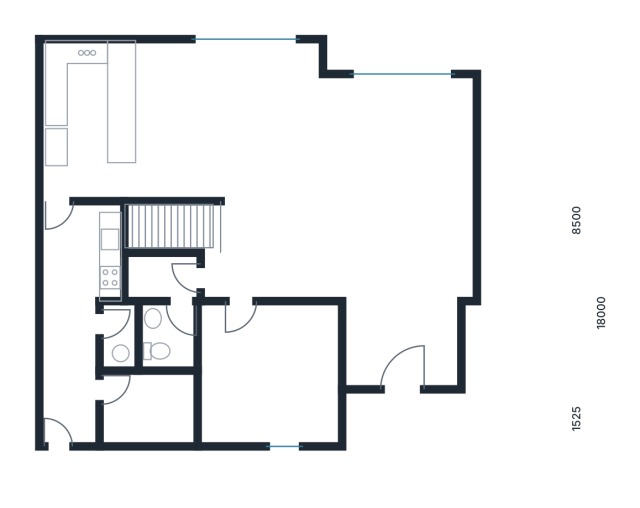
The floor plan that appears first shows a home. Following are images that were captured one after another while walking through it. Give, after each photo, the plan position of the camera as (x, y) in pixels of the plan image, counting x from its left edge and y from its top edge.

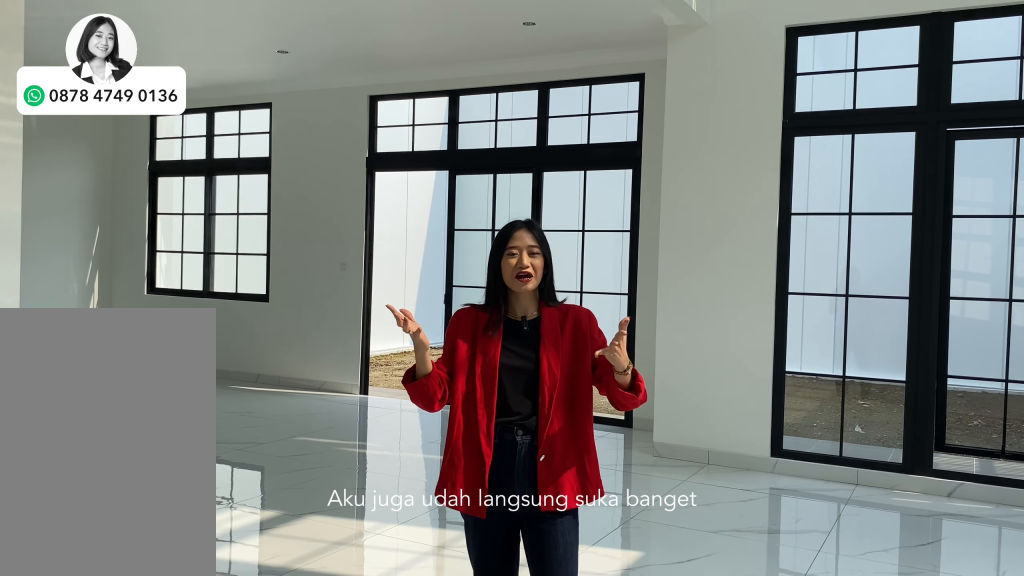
(392, 237)
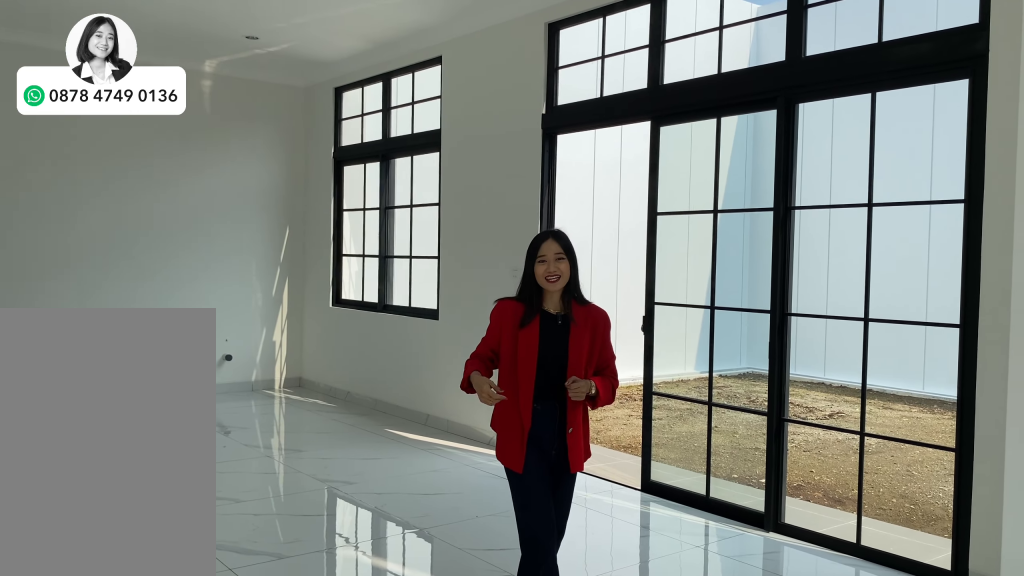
(392, 237)
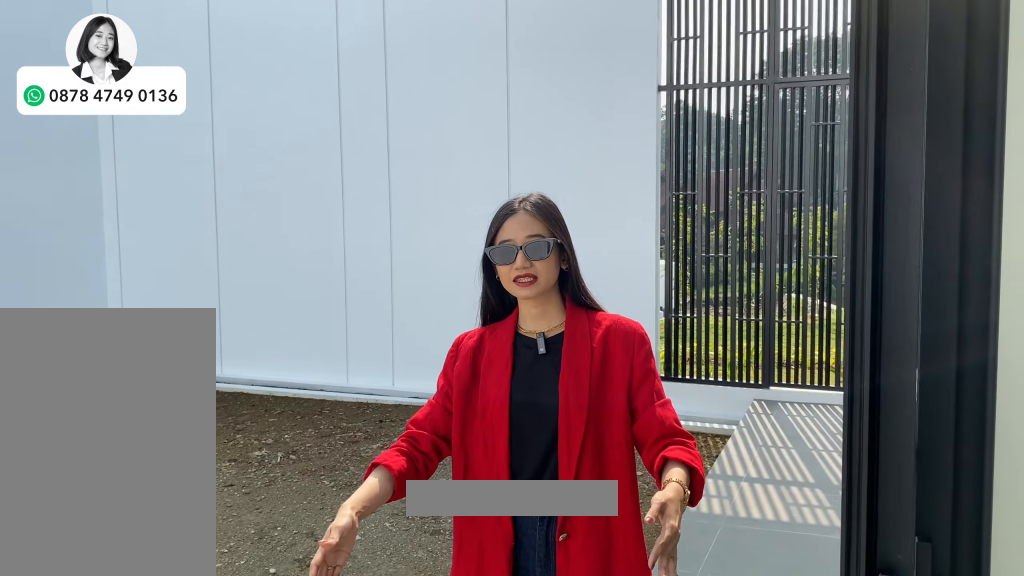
(373, 52)
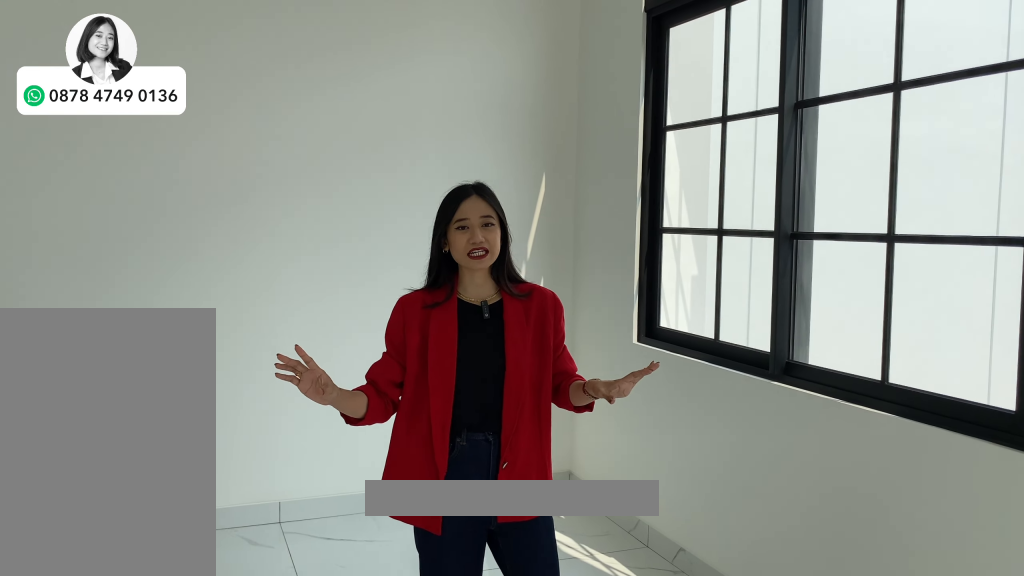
(111, 117)
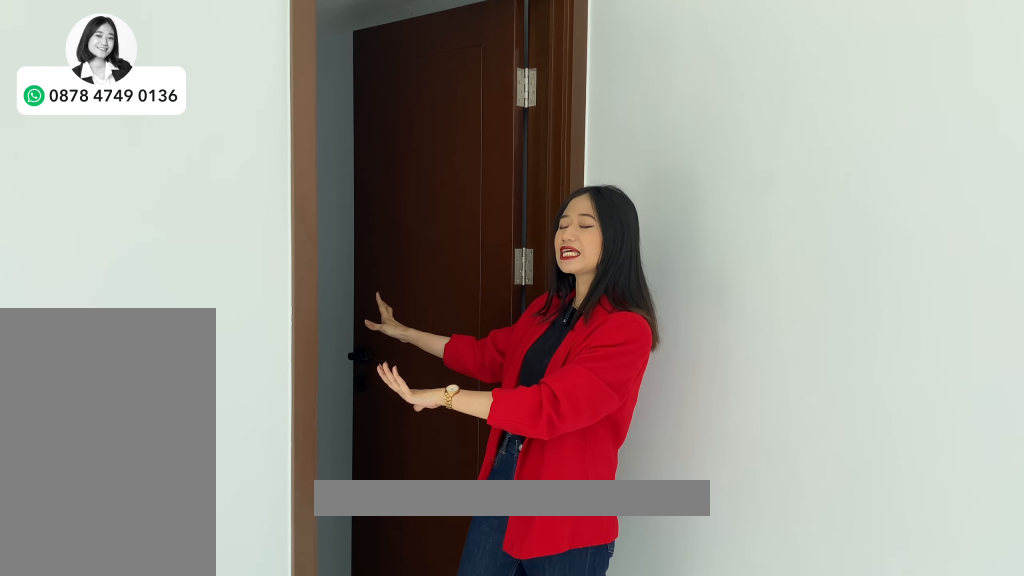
(112, 119)
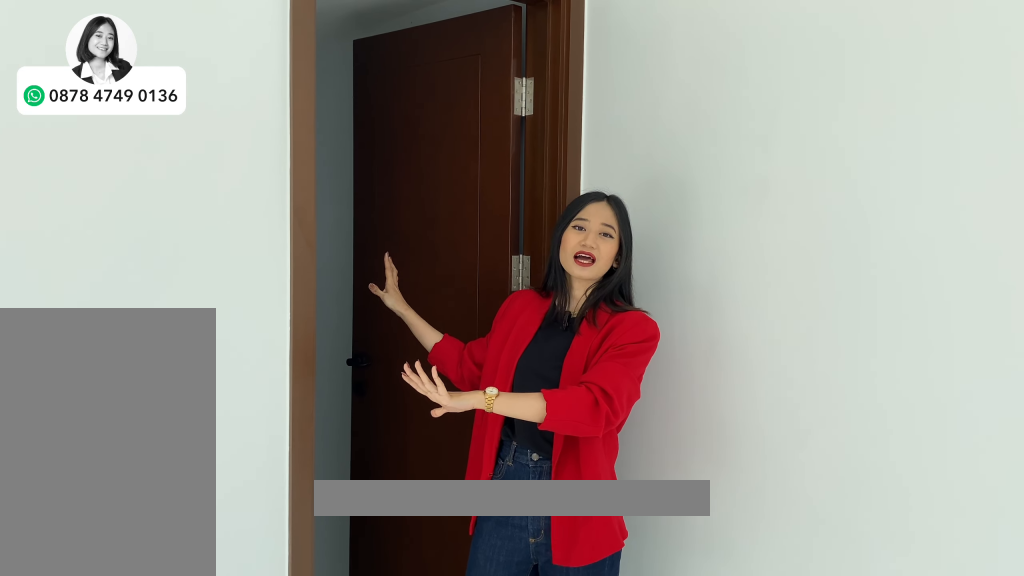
(111, 117)
